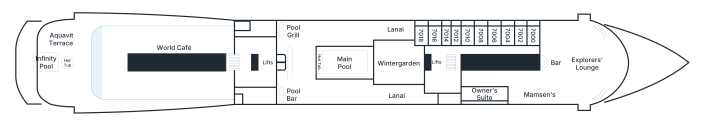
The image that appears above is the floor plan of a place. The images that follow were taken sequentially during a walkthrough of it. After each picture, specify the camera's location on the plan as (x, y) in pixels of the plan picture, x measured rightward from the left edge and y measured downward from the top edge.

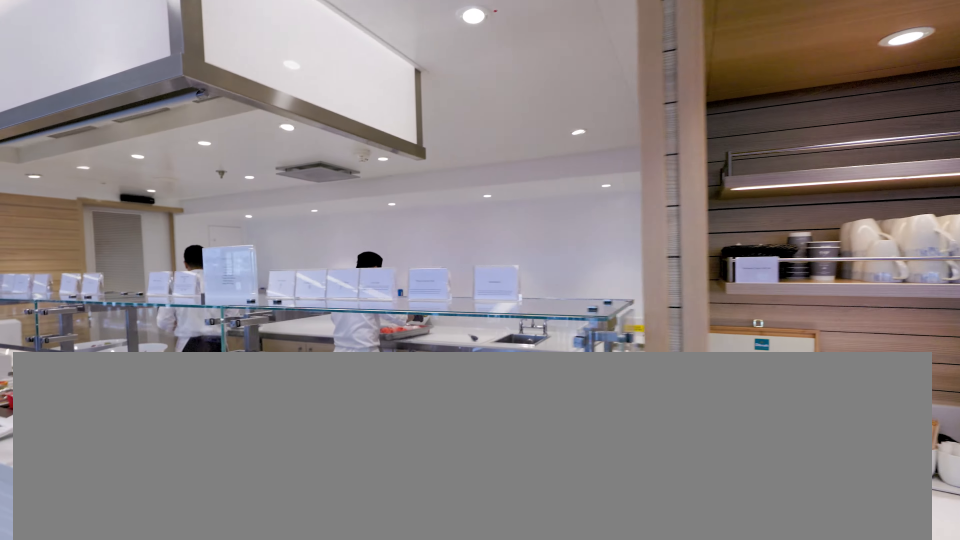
(205, 77)
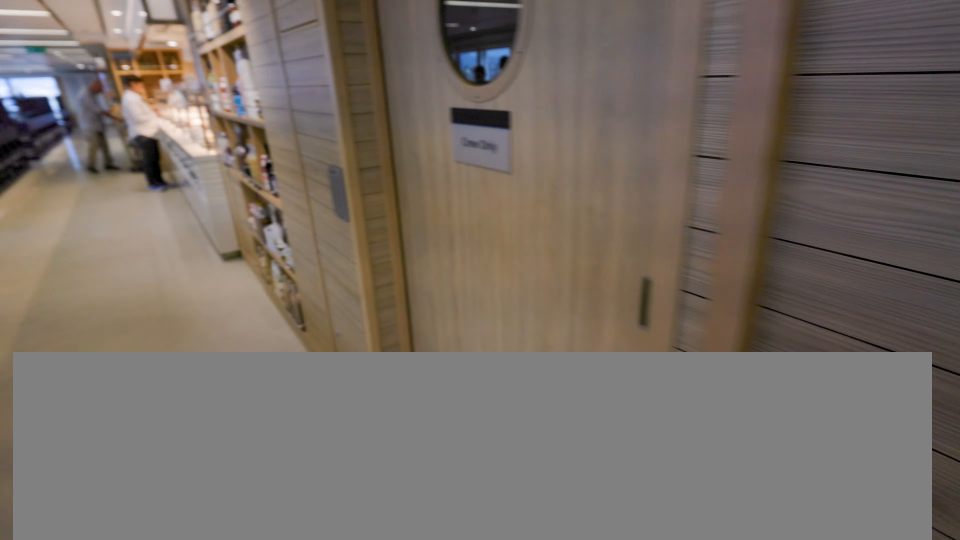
(187, 77)
